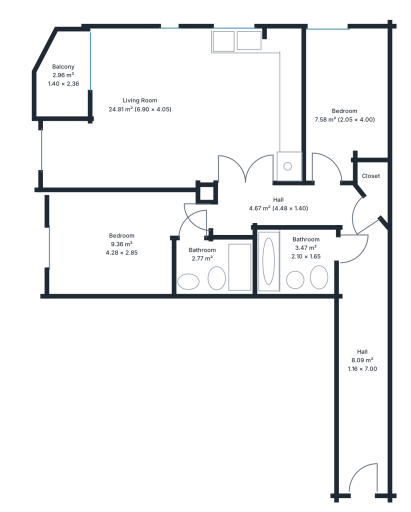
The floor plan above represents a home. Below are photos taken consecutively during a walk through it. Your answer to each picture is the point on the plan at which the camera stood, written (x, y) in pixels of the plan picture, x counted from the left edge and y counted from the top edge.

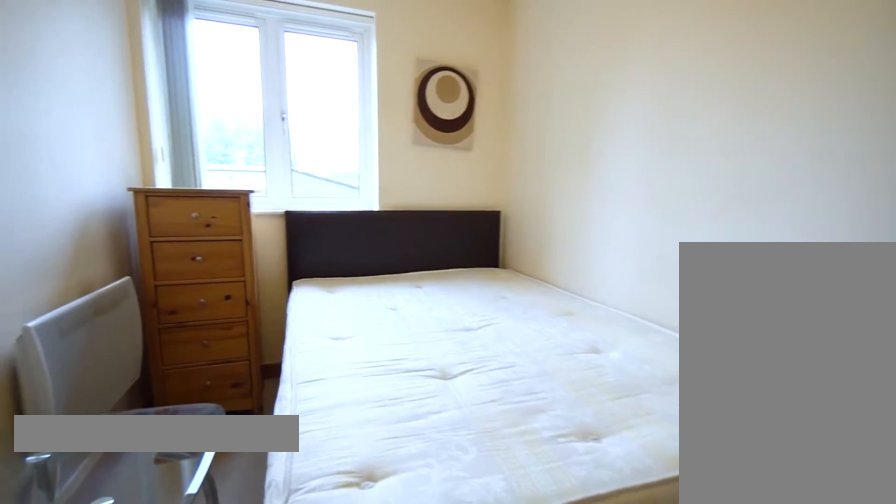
(331, 127)
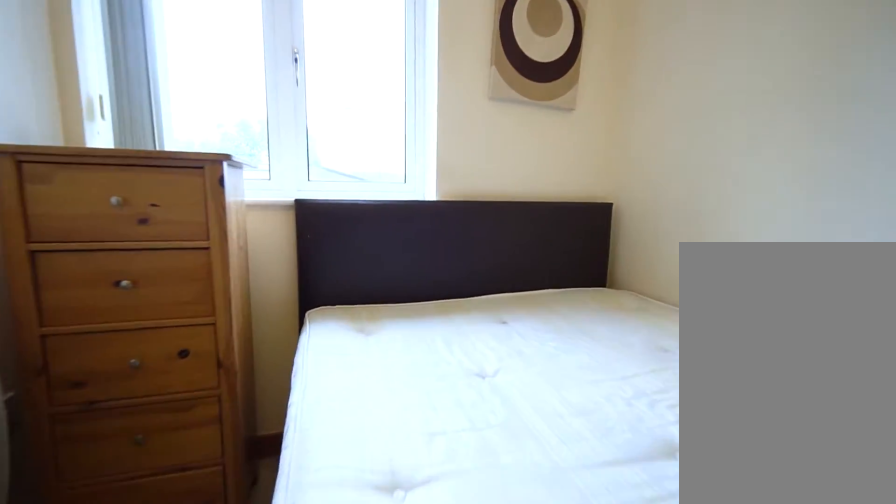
(331, 94)
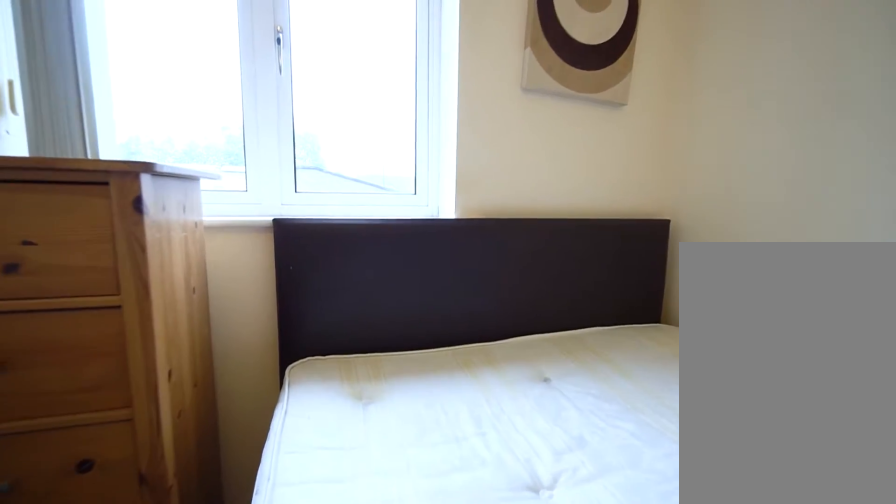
(331, 76)
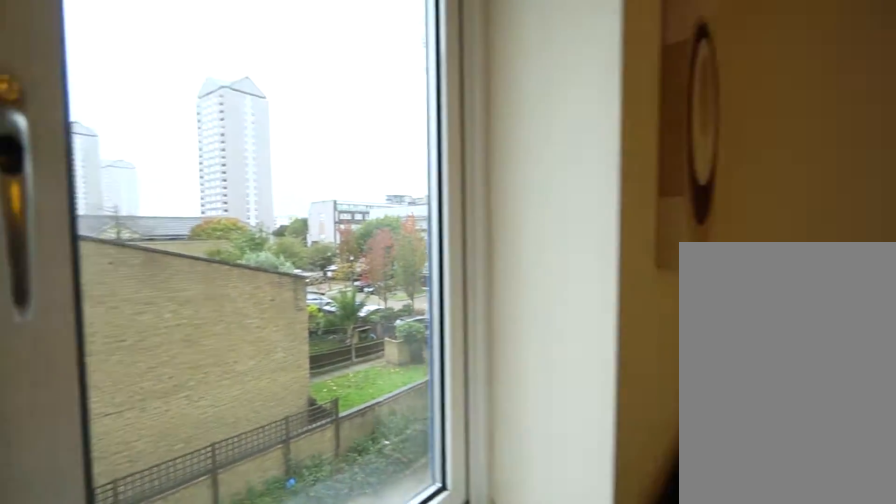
(331, 50)
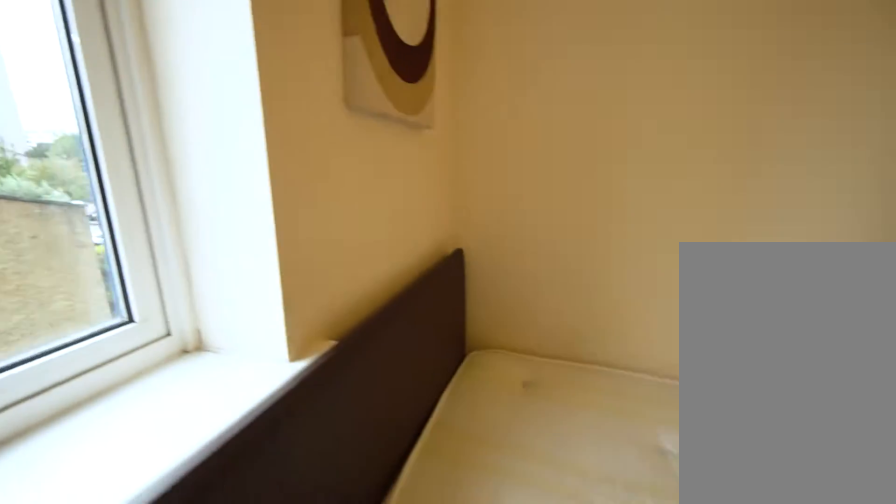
(331, 52)
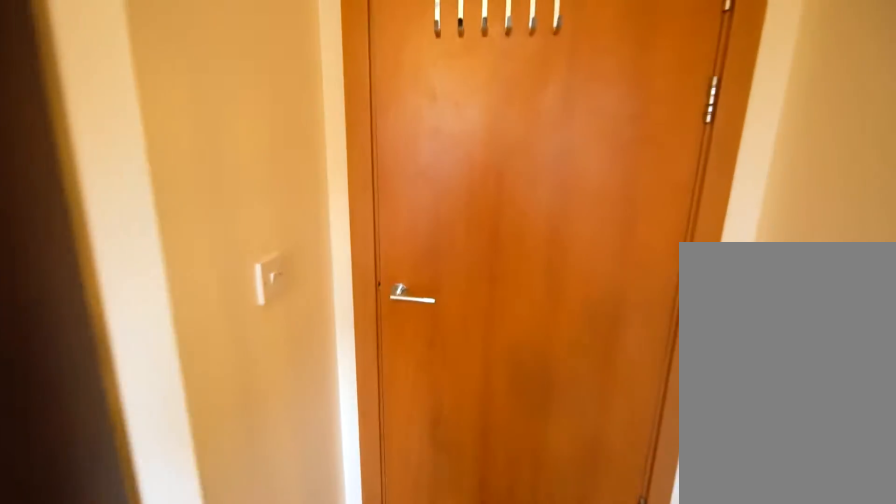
(331, 110)
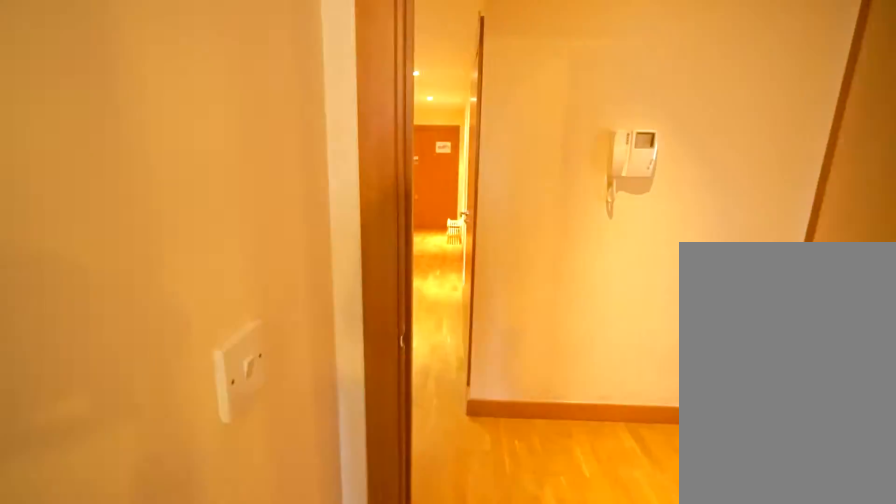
(331, 166)
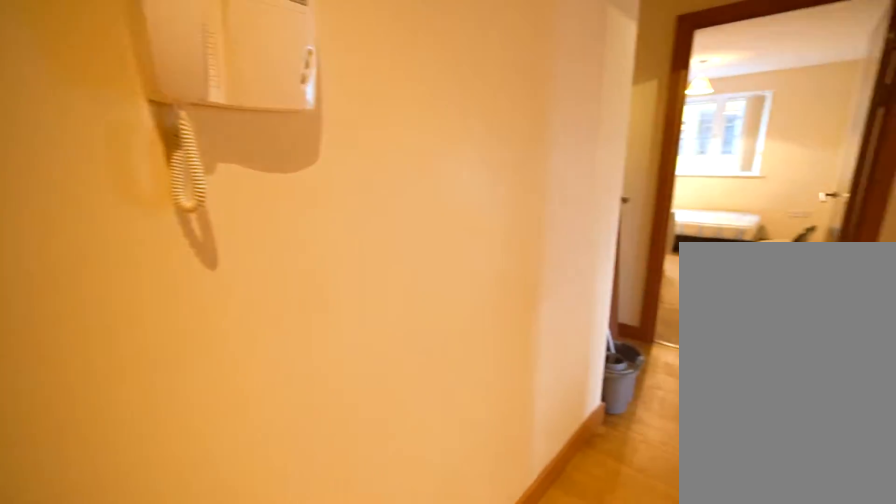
(336, 200)
